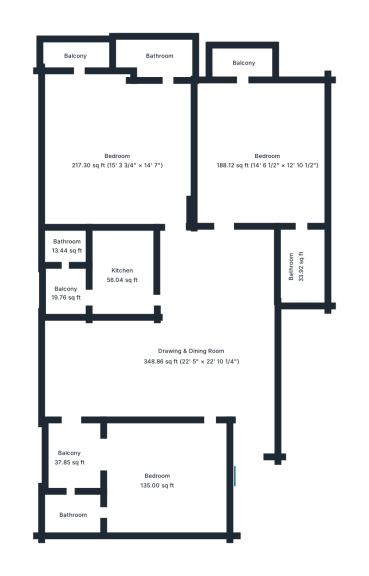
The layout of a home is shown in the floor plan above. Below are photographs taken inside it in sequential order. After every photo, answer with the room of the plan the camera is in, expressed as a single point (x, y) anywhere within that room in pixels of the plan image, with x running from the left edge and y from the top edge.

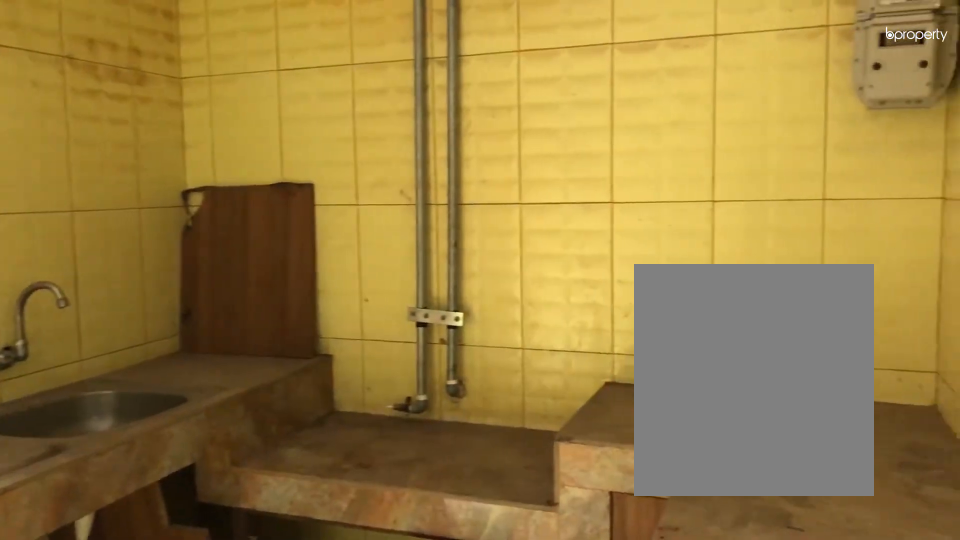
(121, 268)
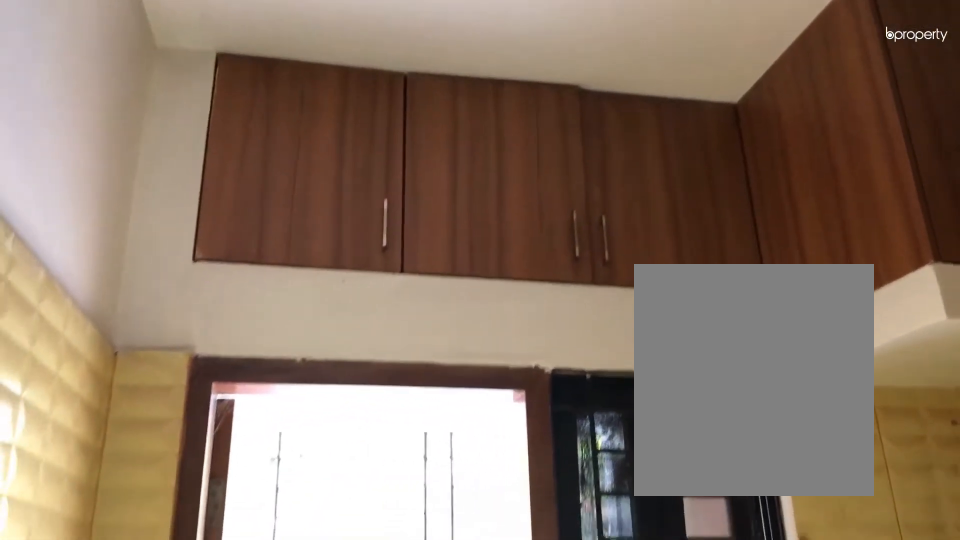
(121, 268)
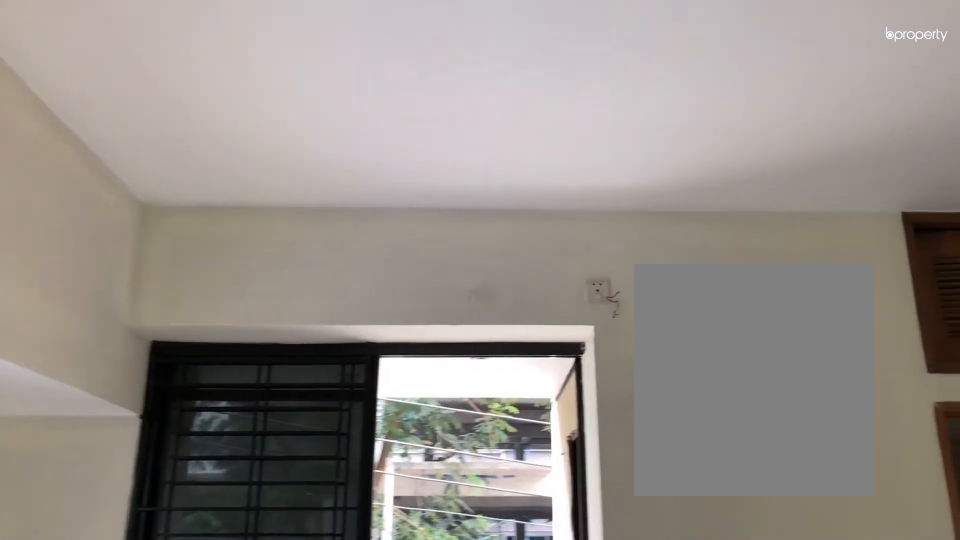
(116, 159)
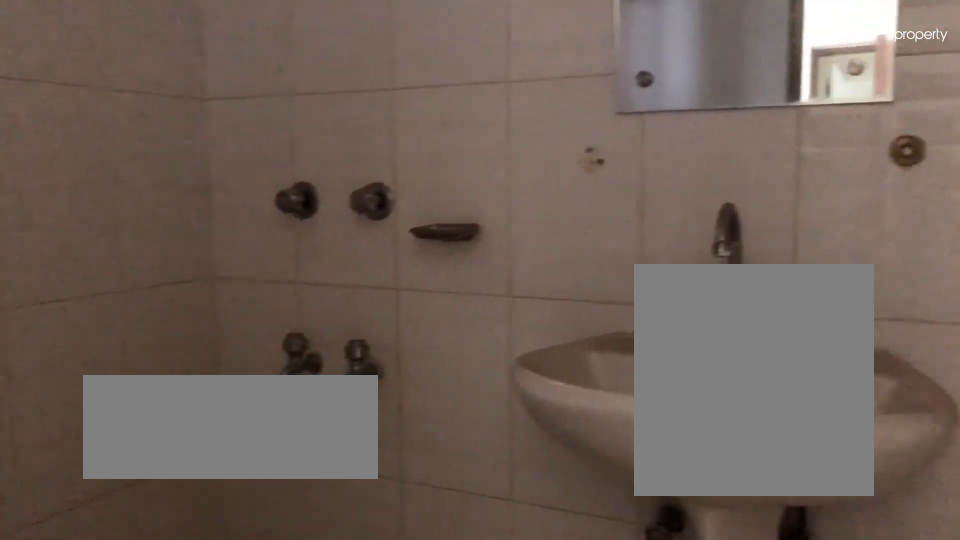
(160, 63)
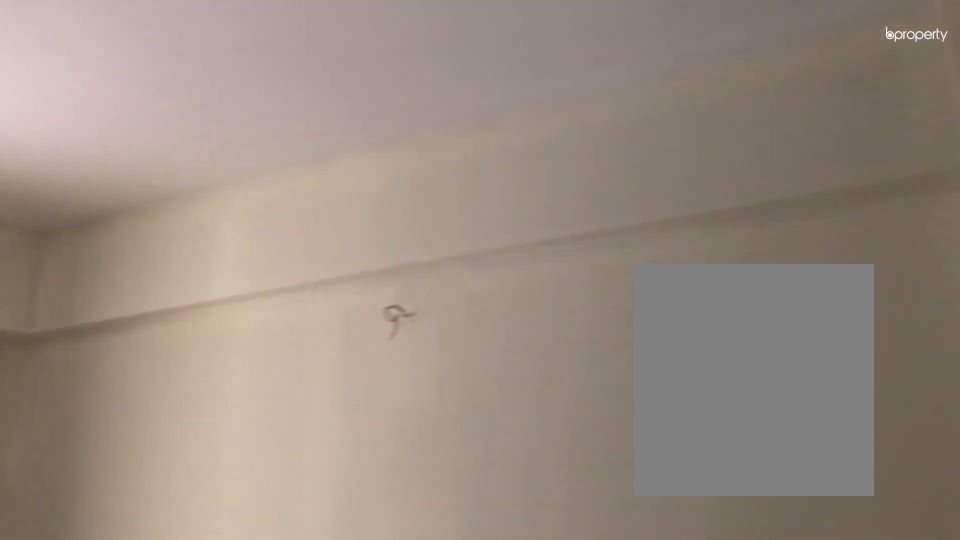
(267, 159)
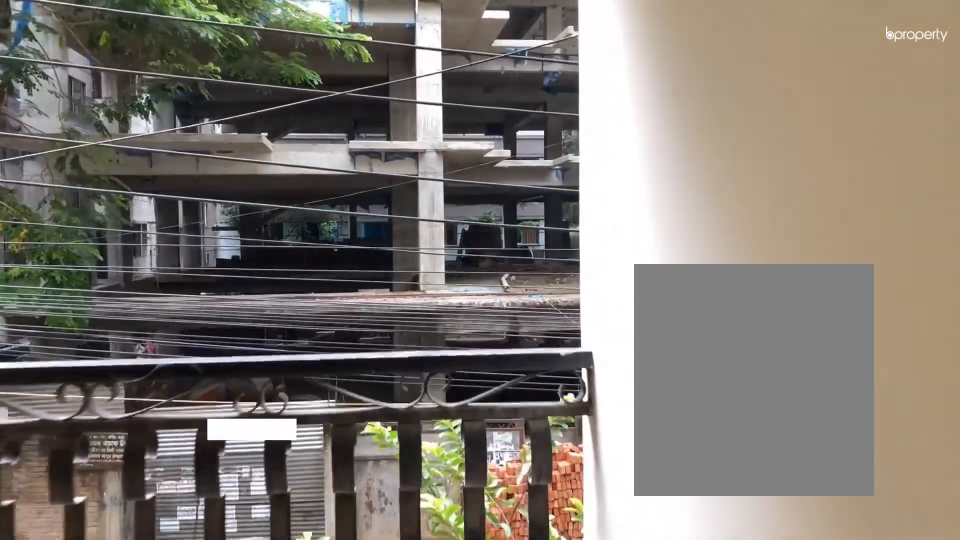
(246, 63)
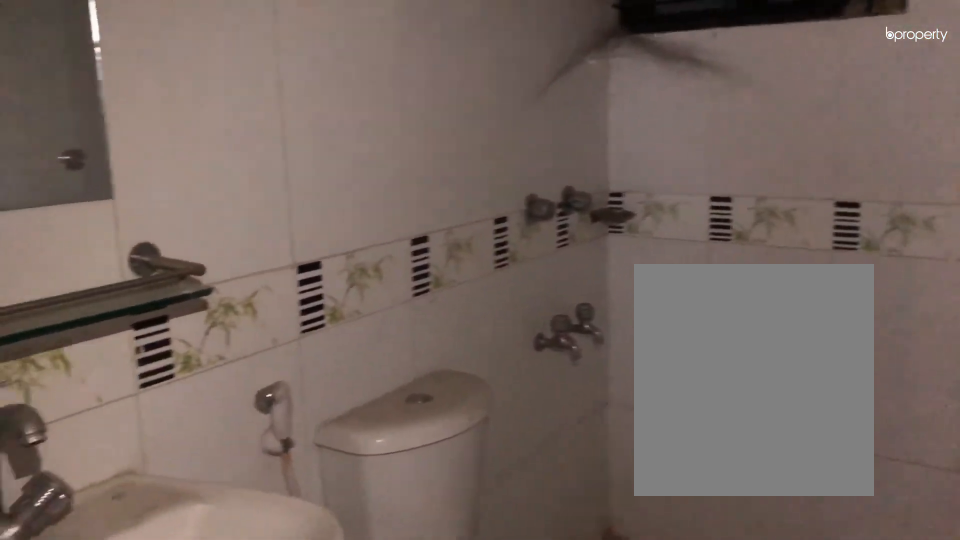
(302, 268)
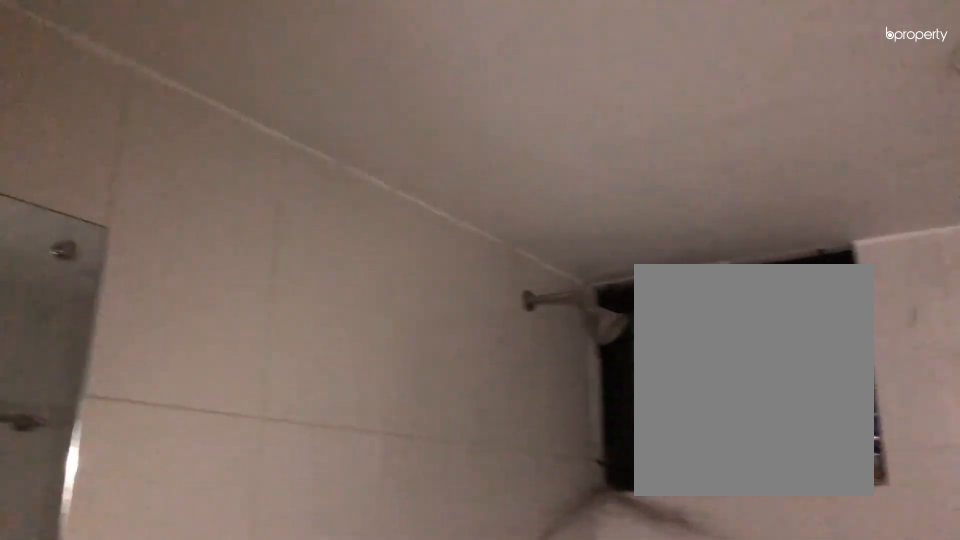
(302, 268)
